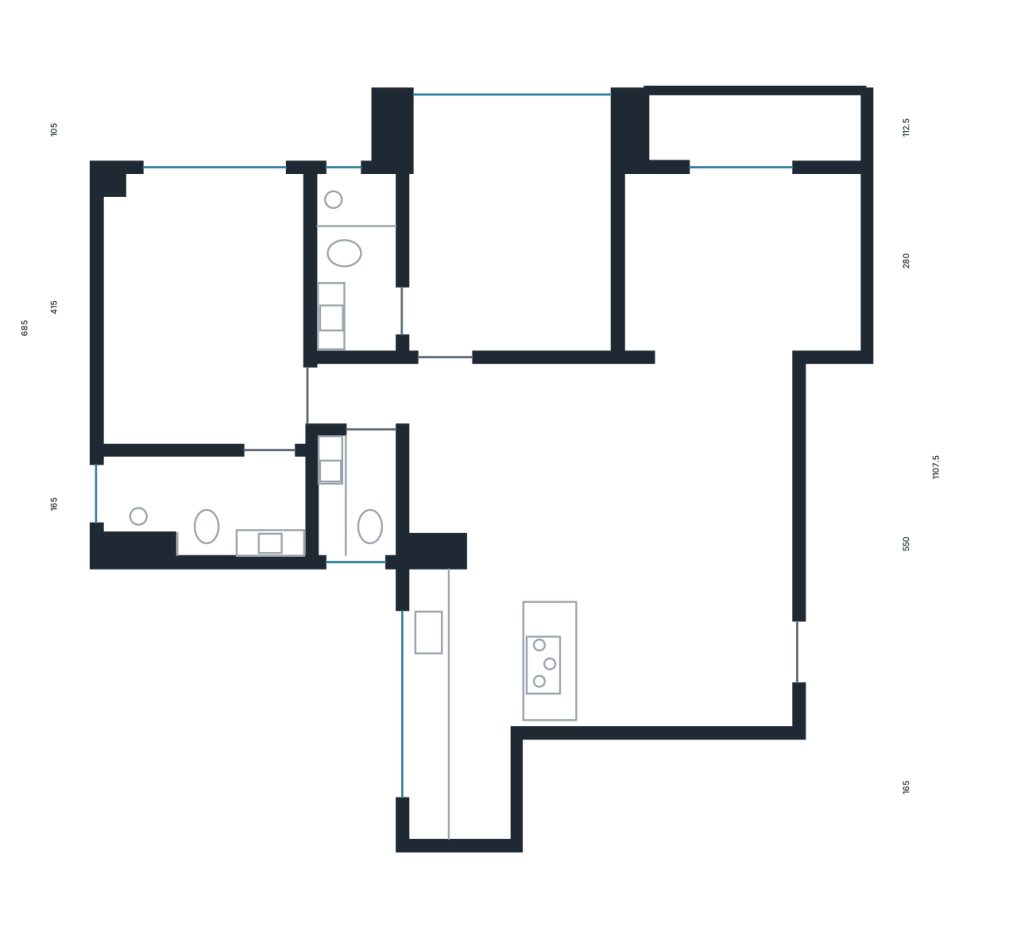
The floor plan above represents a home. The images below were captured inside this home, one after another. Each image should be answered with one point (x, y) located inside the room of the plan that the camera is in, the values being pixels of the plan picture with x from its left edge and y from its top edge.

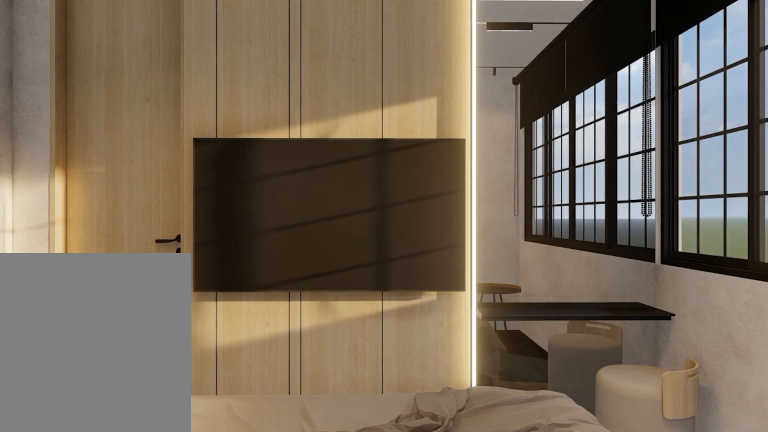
(515, 215)
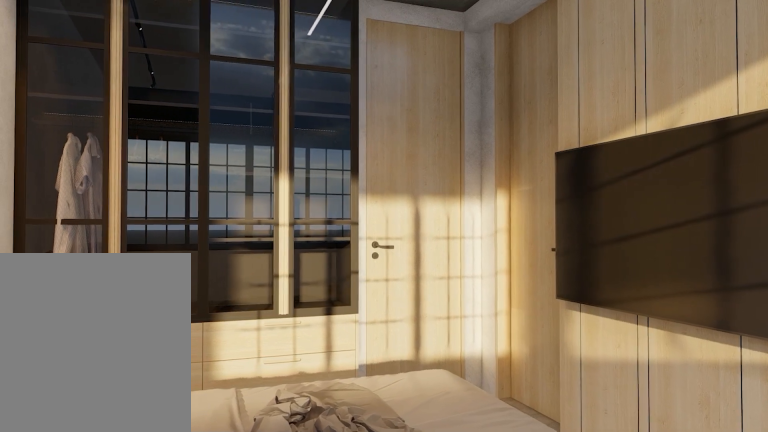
(515, 215)
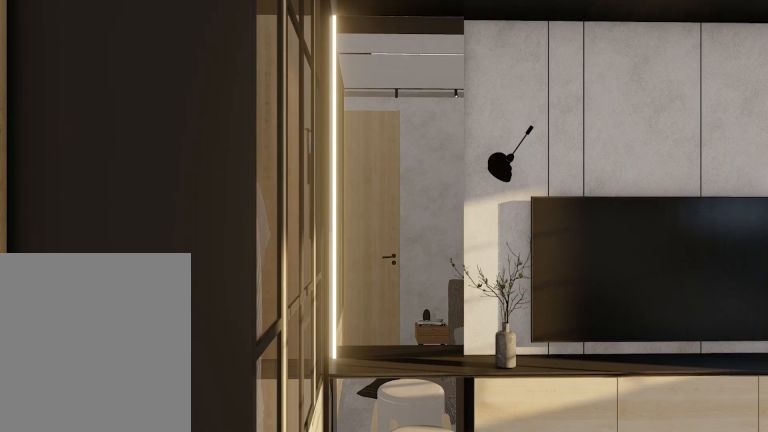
(207, 303)
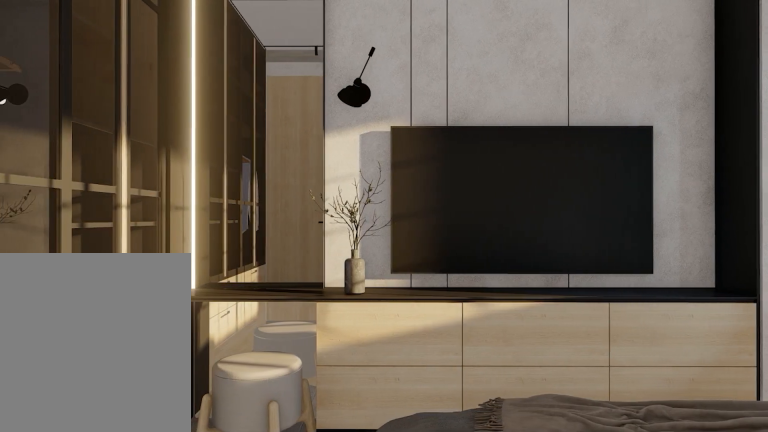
(207, 303)
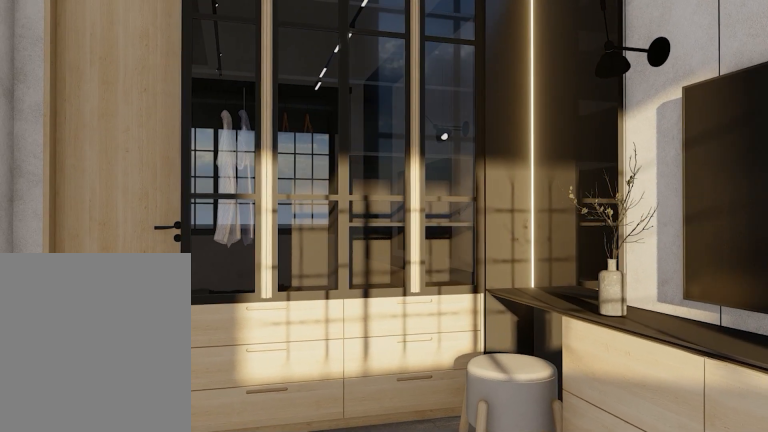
(207, 303)
